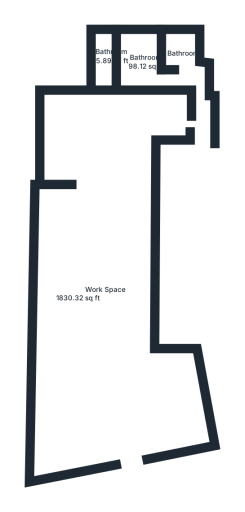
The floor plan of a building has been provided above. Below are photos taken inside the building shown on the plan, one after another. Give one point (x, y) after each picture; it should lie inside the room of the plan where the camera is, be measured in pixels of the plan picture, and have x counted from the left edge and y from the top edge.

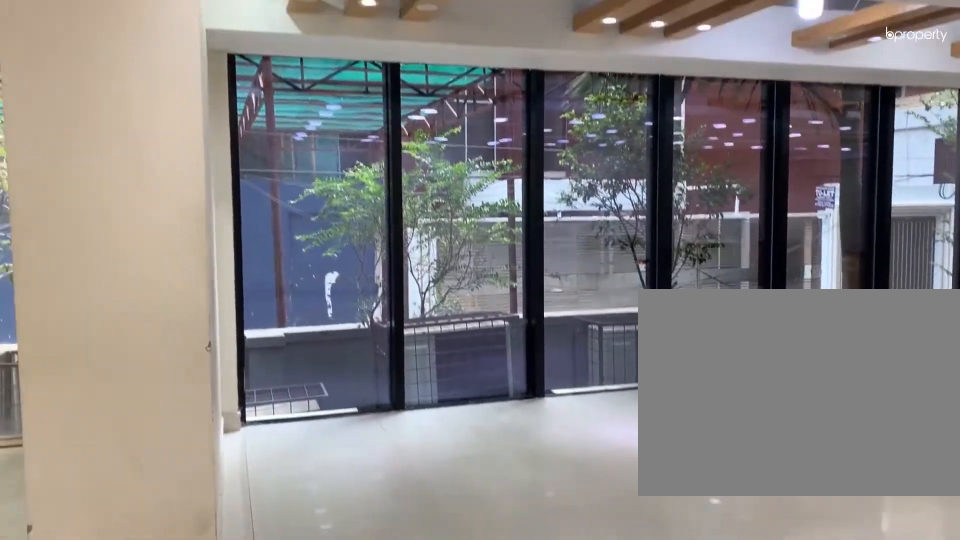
(94, 274)
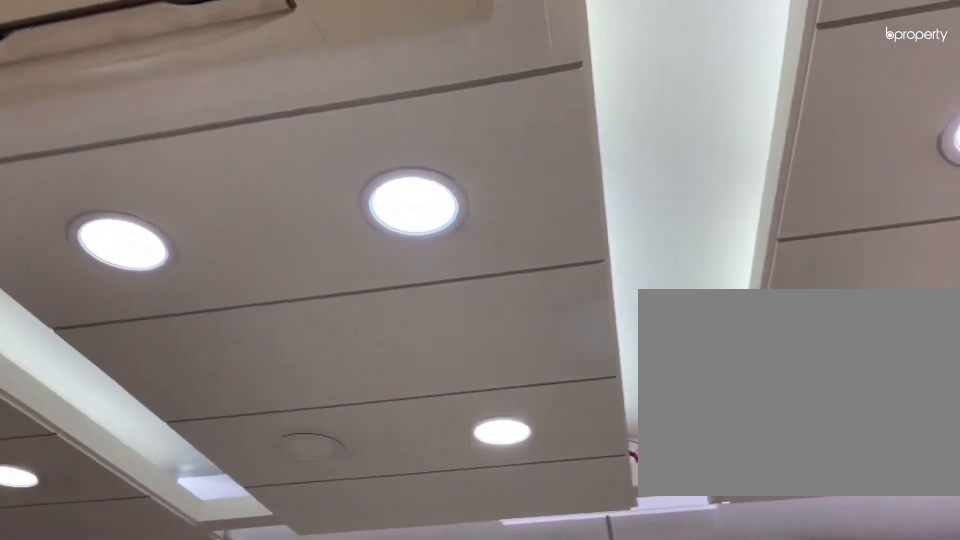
(118, 125)
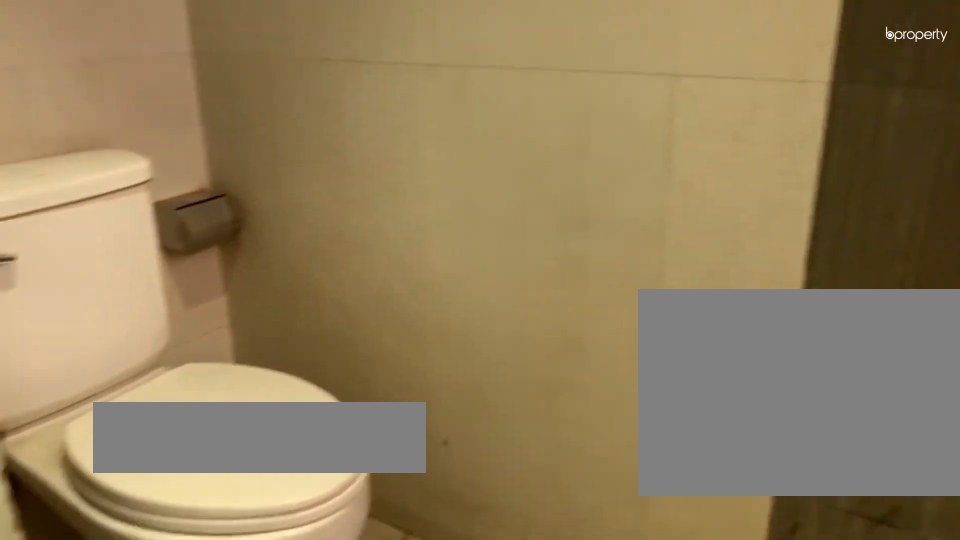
(137, 61)
